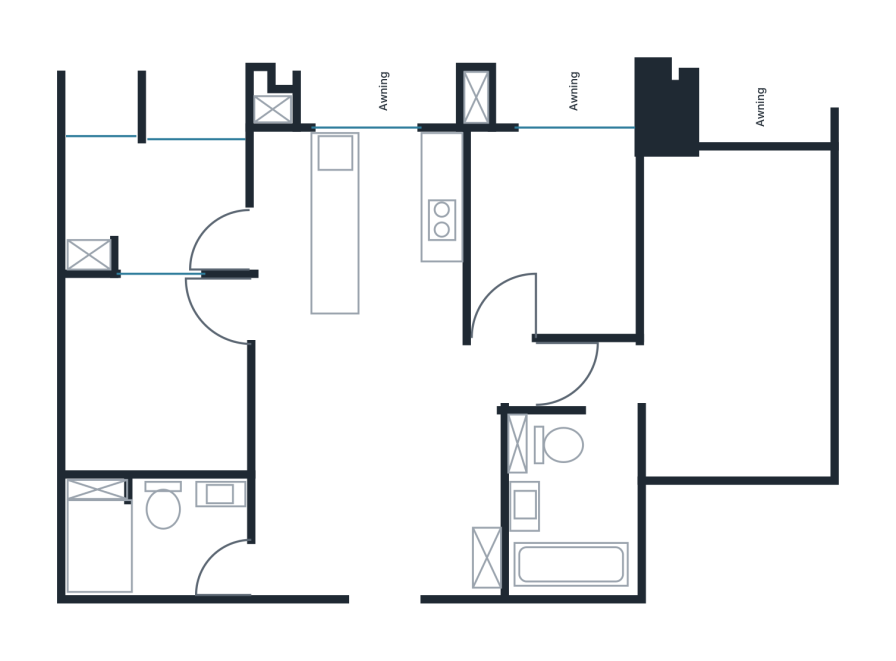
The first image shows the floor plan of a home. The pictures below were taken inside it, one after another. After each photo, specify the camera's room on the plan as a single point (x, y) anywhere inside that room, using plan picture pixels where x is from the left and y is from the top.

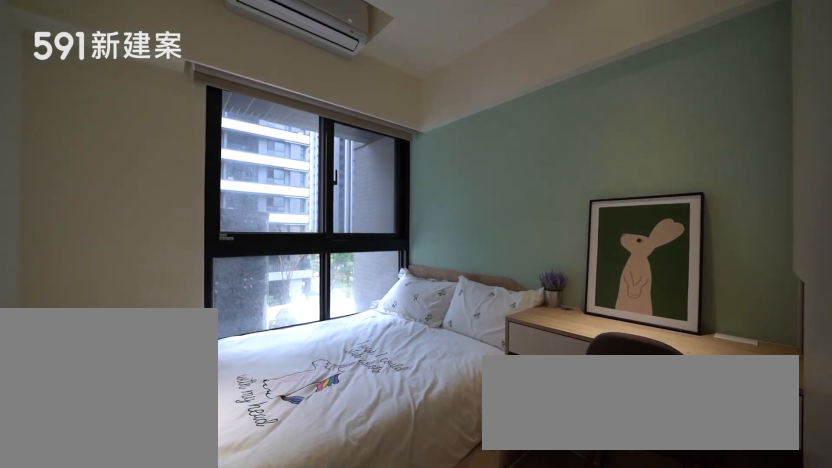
(558, 232)
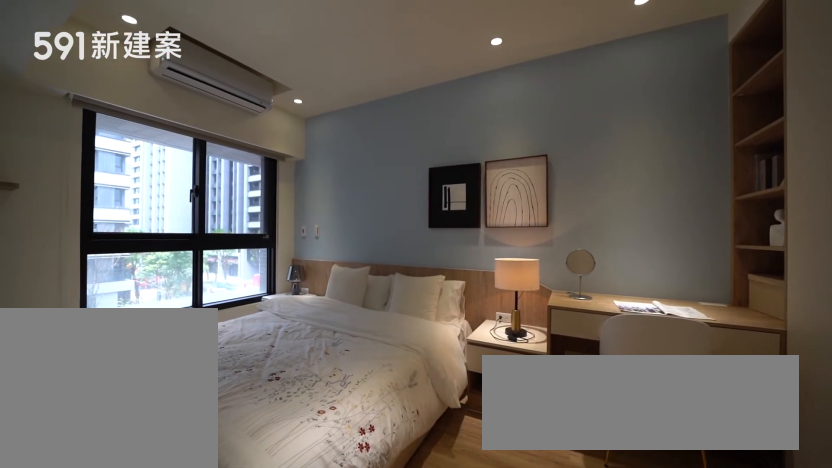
(720, 316)
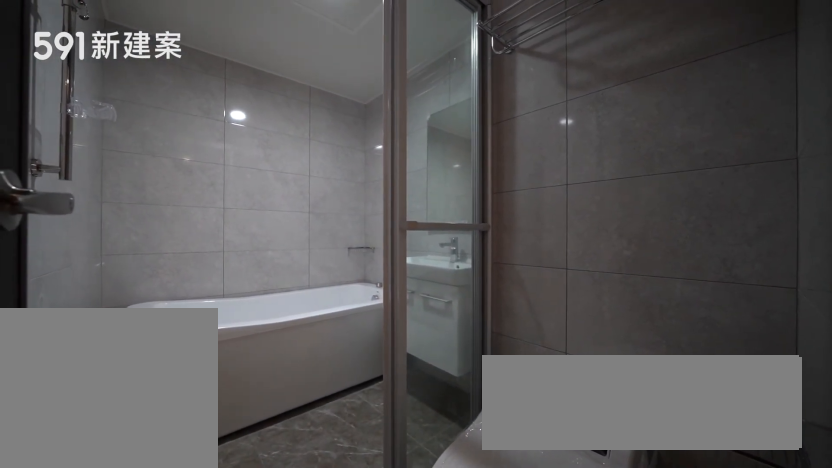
(567, 505)
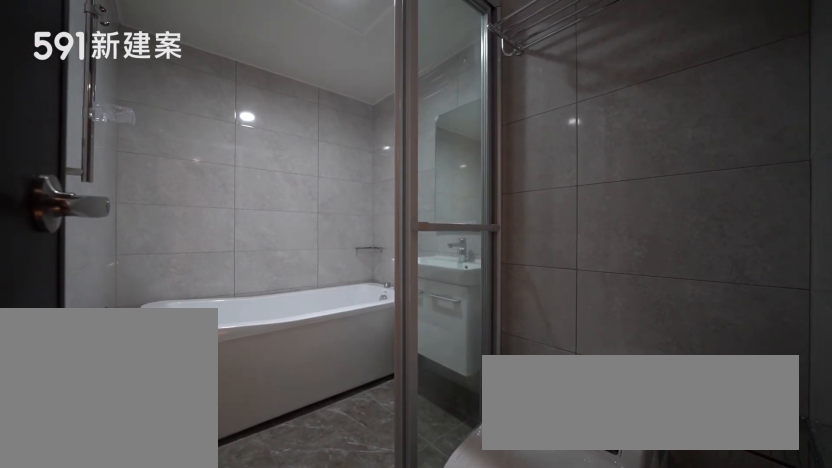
(567, 505)
